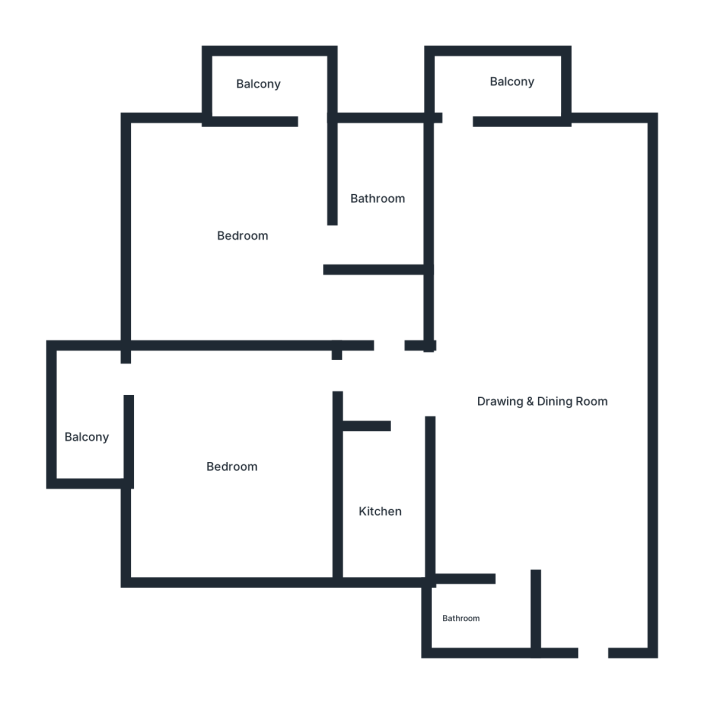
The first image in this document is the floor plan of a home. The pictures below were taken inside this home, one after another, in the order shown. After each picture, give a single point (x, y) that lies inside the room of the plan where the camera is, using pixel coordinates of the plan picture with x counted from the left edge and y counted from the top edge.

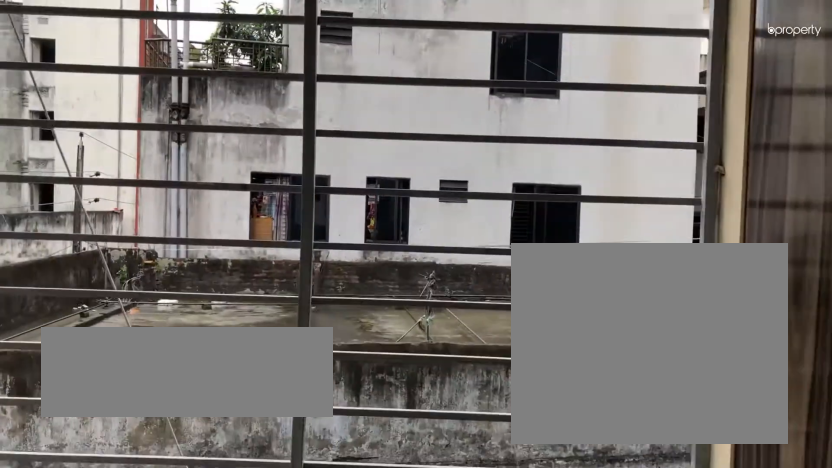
(259, 85)
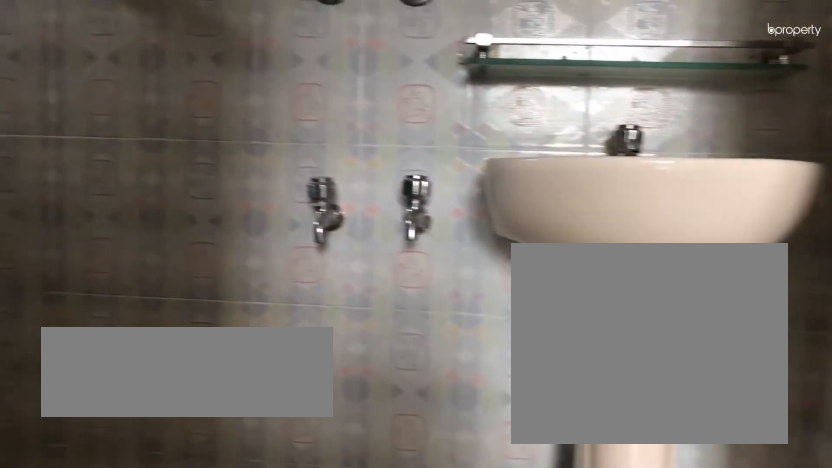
(383, 201)
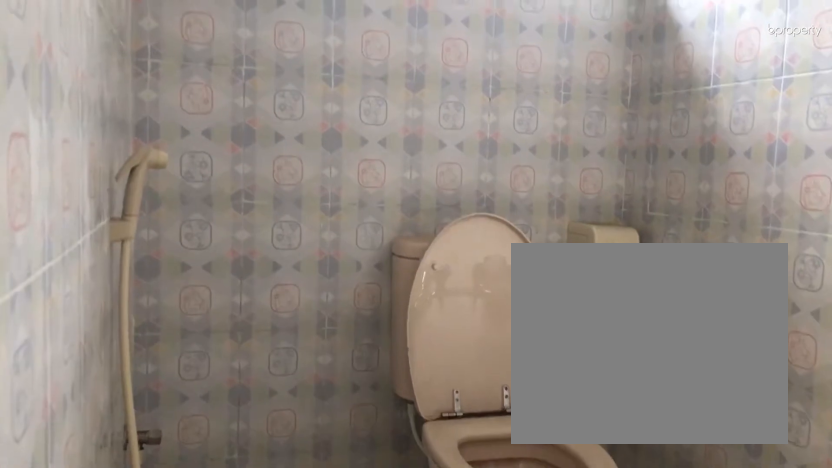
(383, 201)
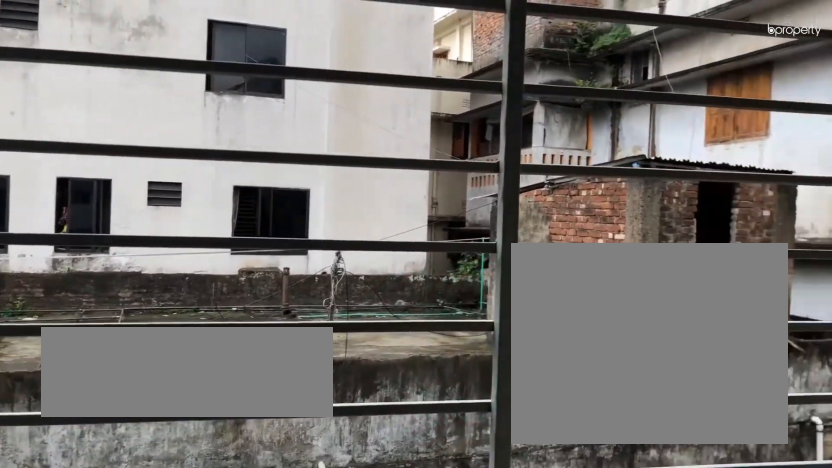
(505, 89)
